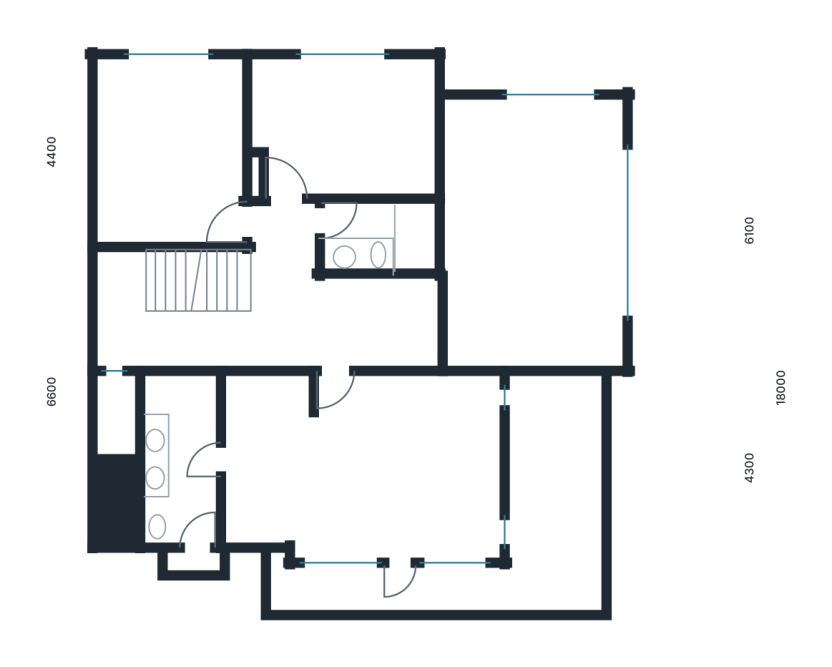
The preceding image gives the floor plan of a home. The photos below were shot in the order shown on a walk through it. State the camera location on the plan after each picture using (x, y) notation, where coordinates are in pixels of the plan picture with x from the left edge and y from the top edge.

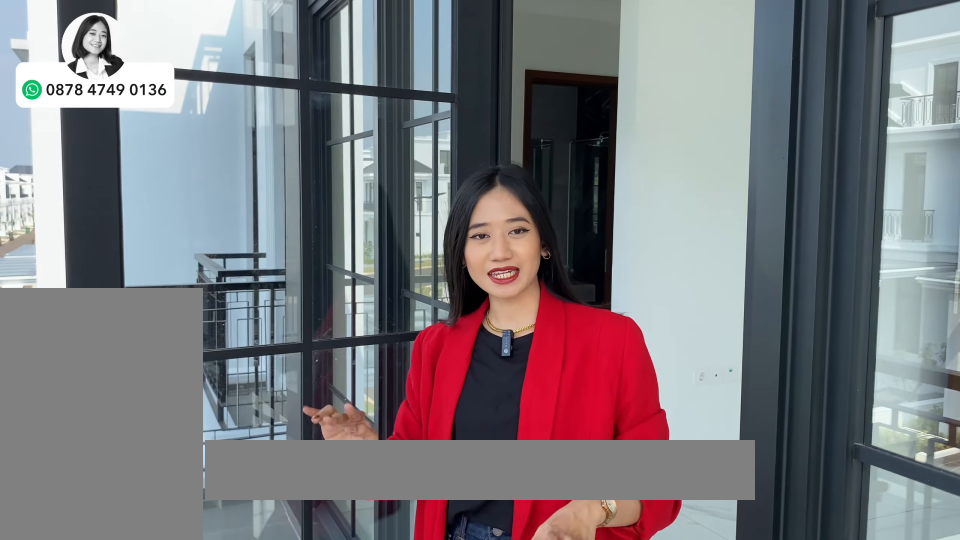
(436, 593)
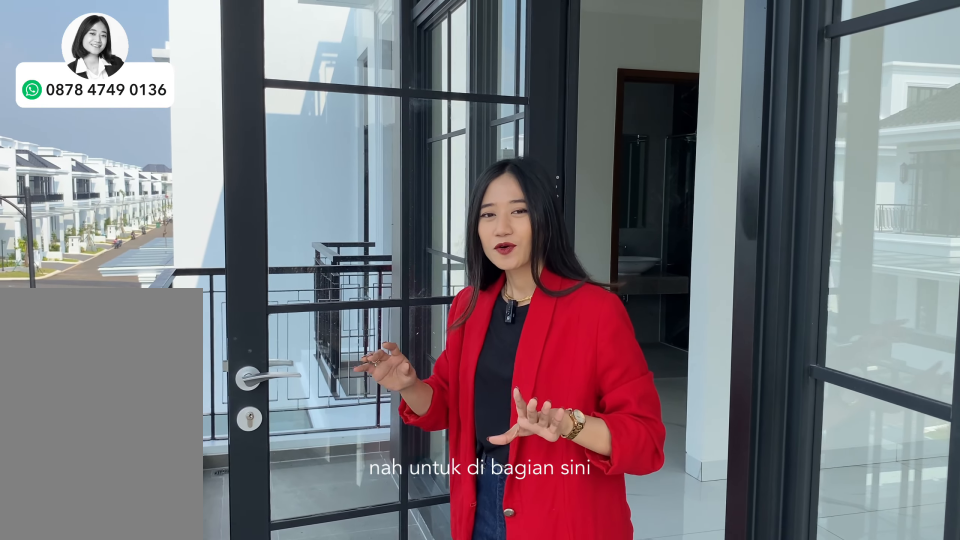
(436, 593)
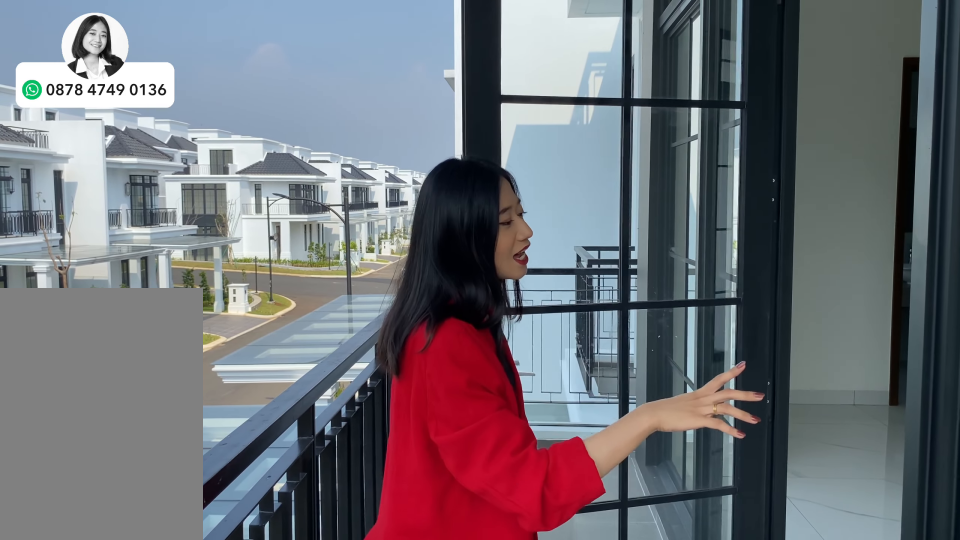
(436, 593)
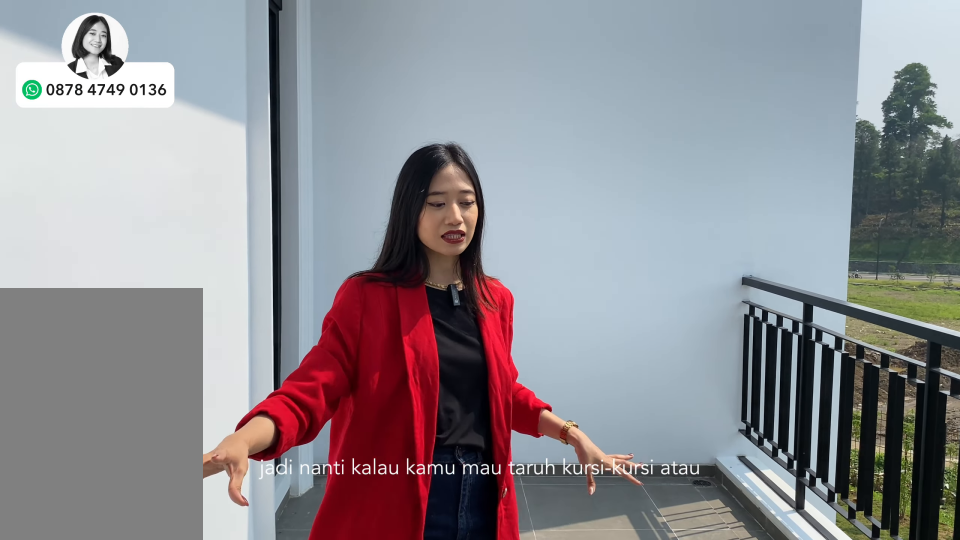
(566, 479)
